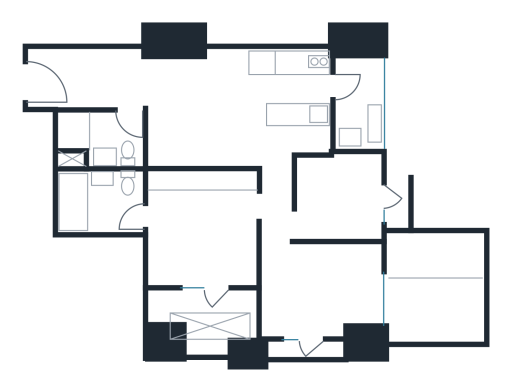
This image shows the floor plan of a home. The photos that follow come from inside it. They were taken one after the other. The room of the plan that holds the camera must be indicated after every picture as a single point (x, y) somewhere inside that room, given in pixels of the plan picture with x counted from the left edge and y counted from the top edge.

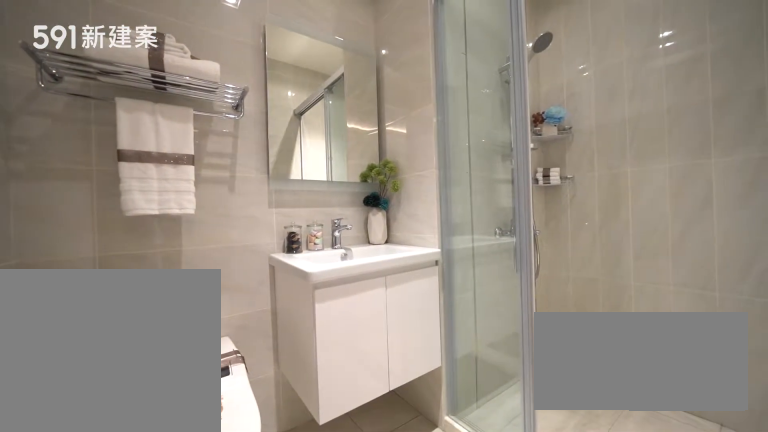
(98, 142)
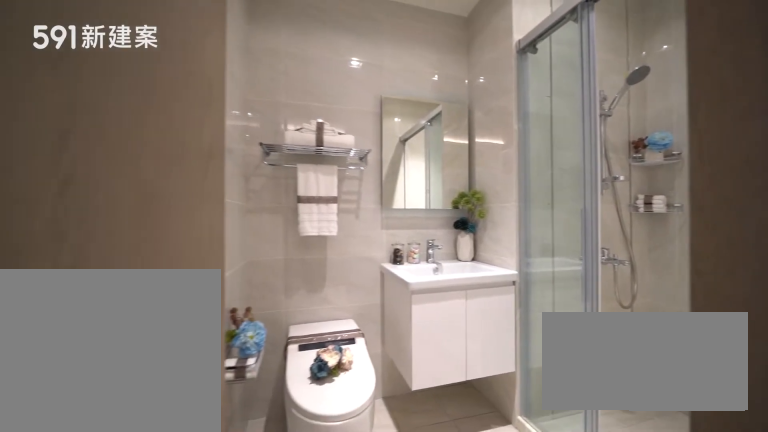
(98, 142)
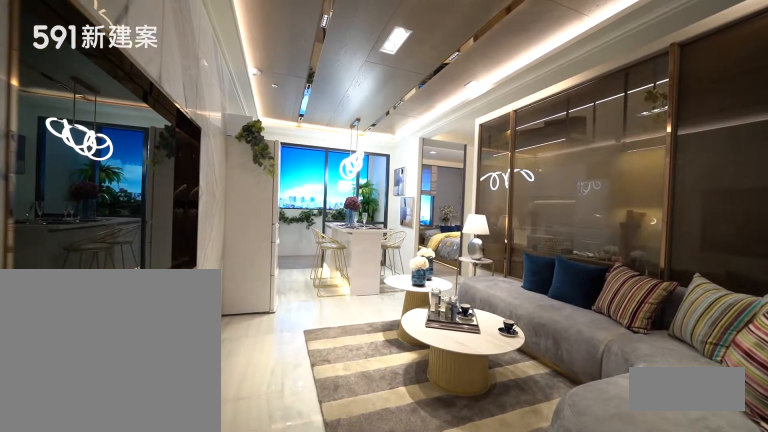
(197, 107)
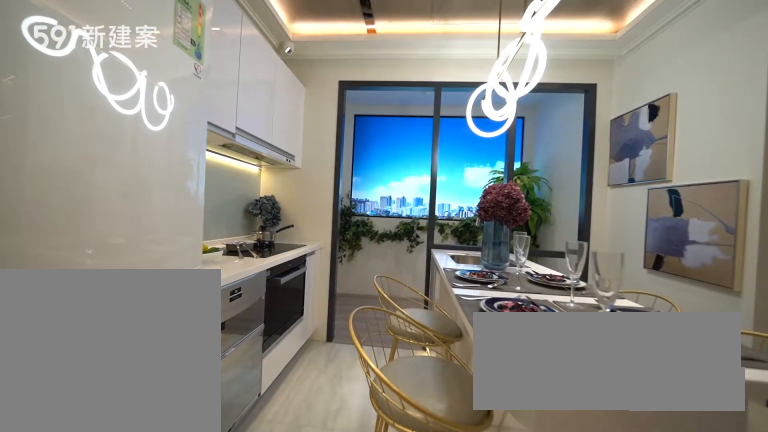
(289, 103)
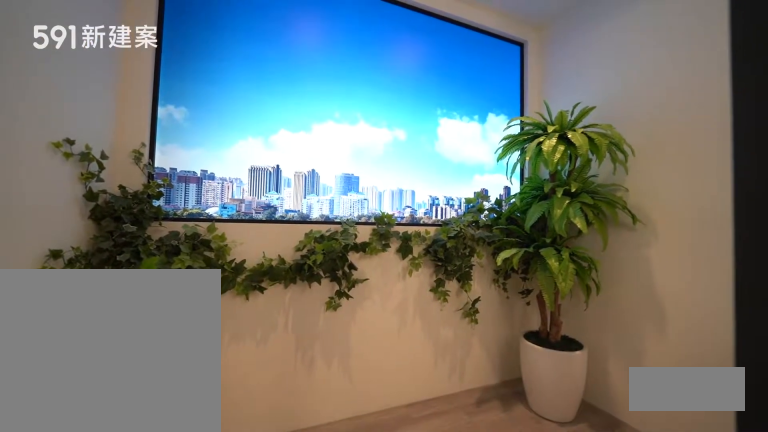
(362, 105)
